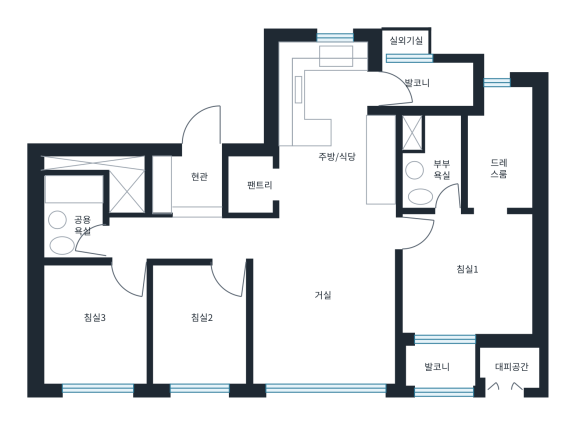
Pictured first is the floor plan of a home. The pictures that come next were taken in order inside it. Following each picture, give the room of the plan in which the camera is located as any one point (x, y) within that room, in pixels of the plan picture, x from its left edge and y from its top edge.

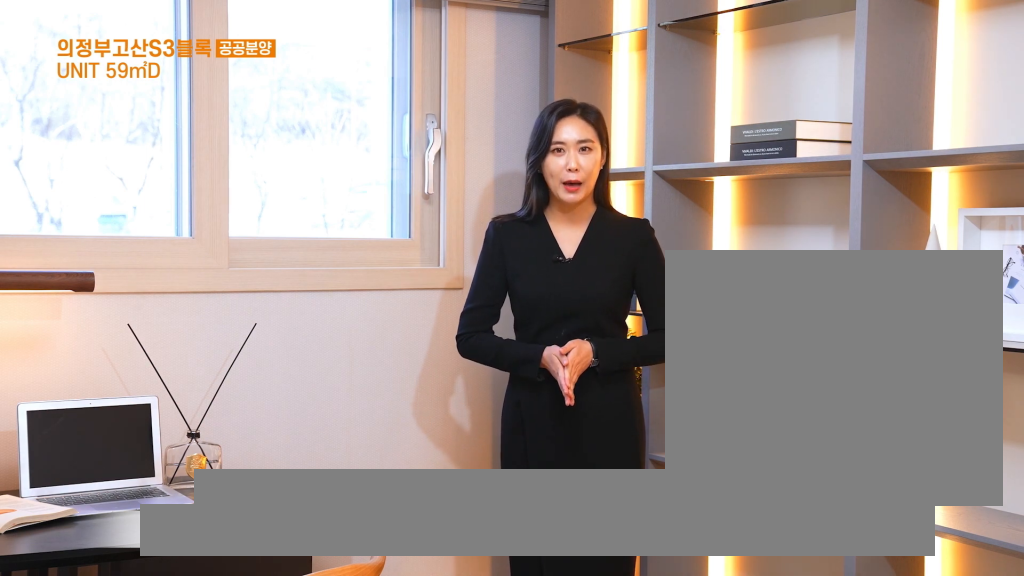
(202, 308)
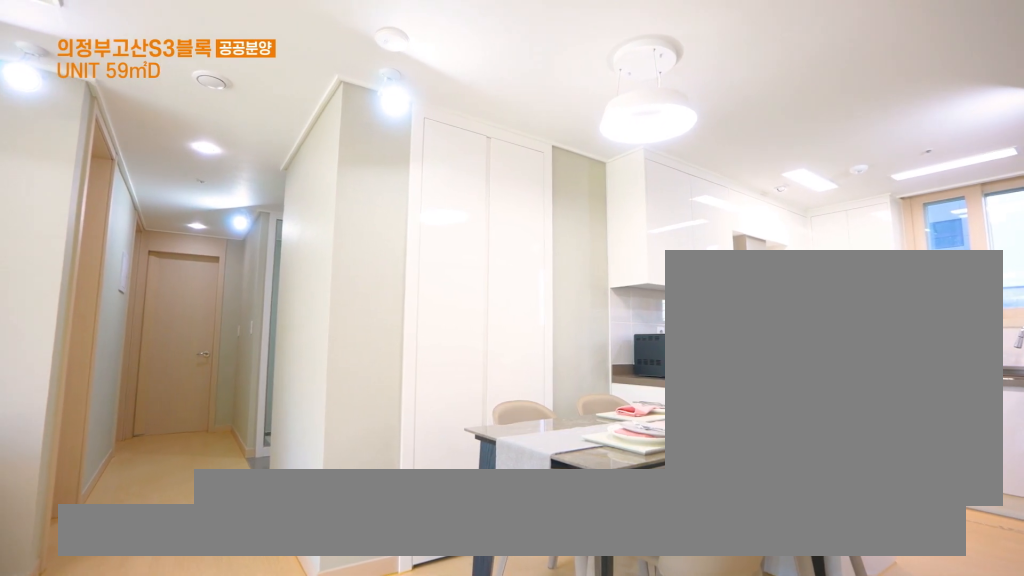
(322, 256)
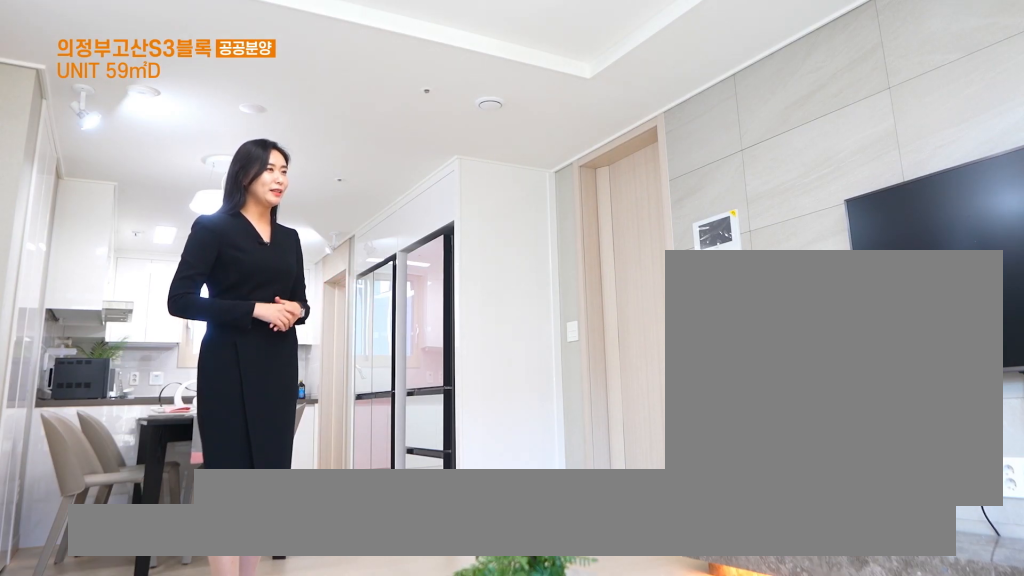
(323, 255)
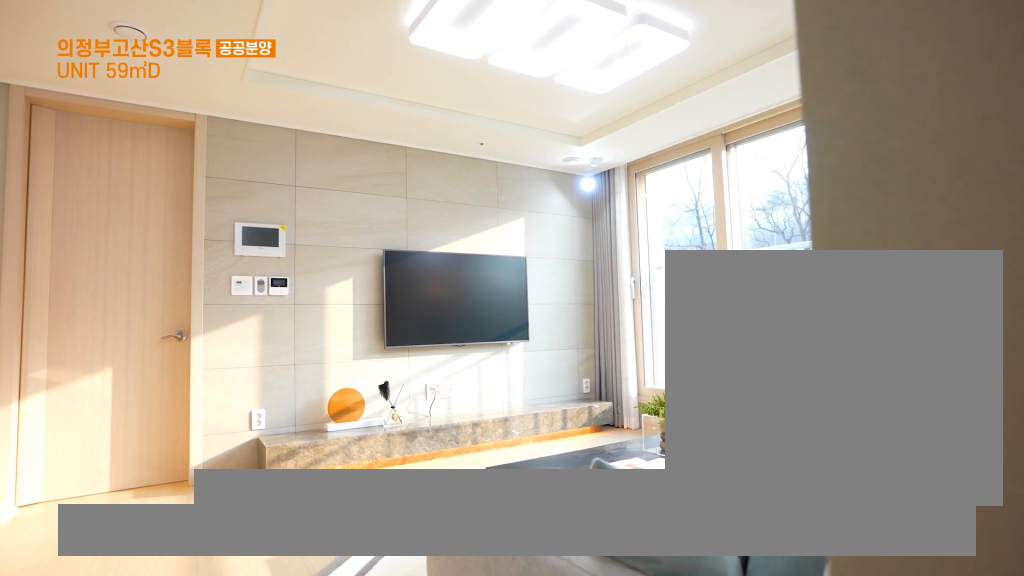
(323, 286)
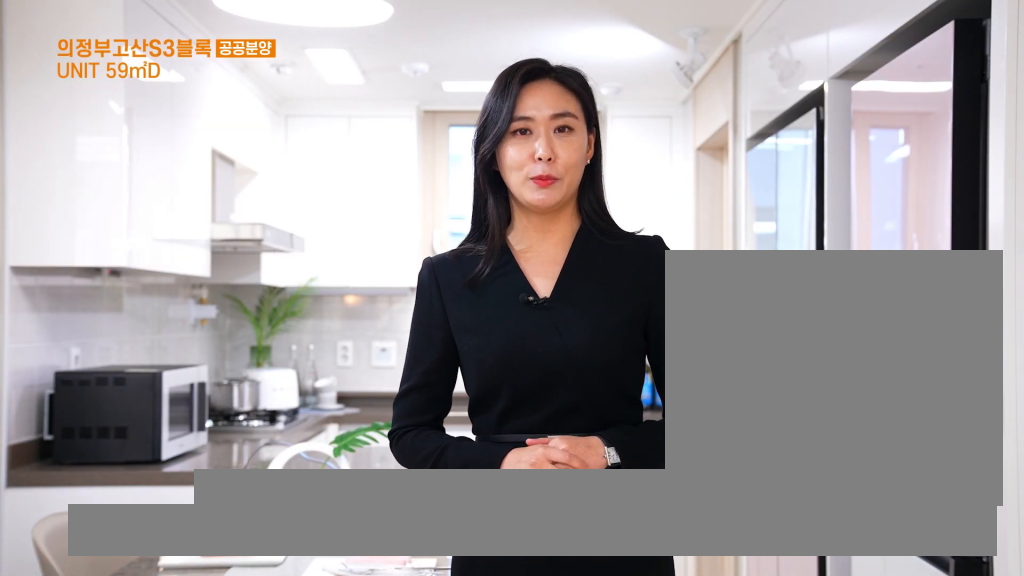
(336, 149)
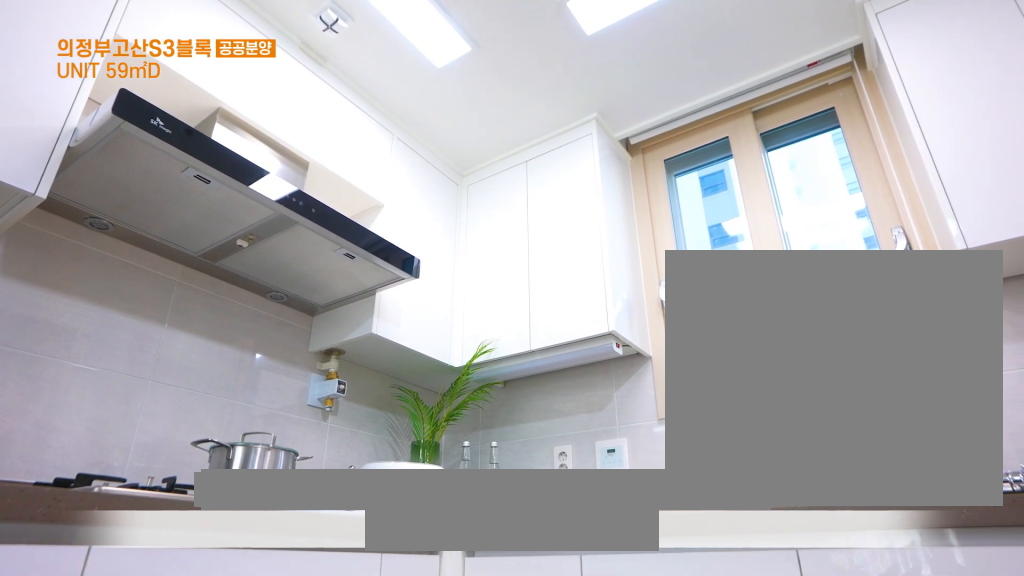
(337, 149)
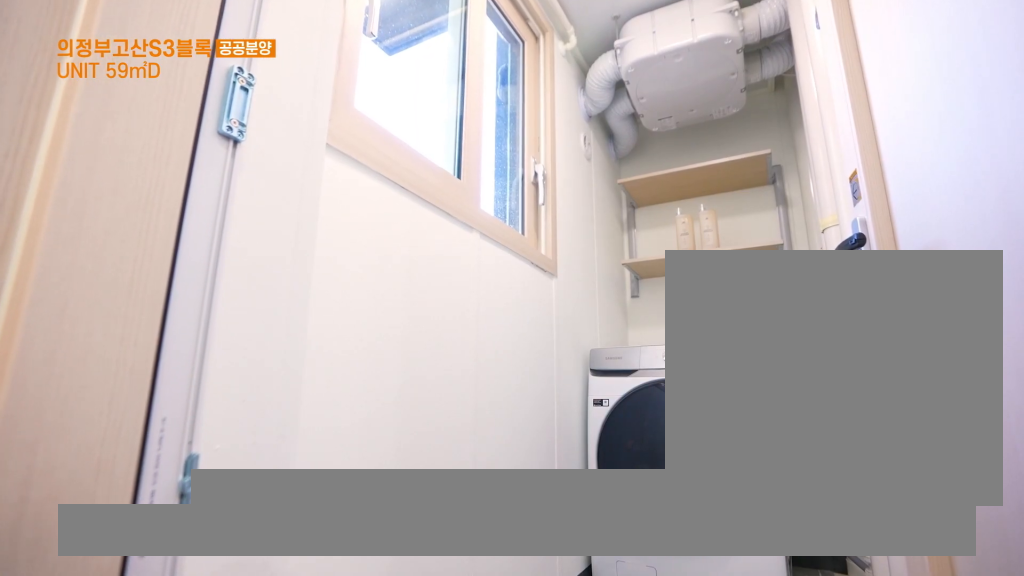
(418, 72)
